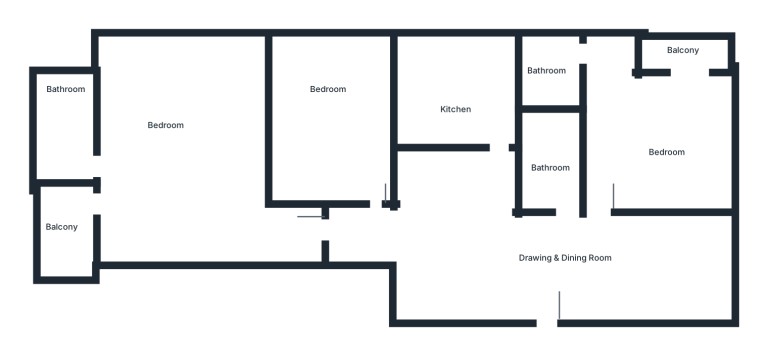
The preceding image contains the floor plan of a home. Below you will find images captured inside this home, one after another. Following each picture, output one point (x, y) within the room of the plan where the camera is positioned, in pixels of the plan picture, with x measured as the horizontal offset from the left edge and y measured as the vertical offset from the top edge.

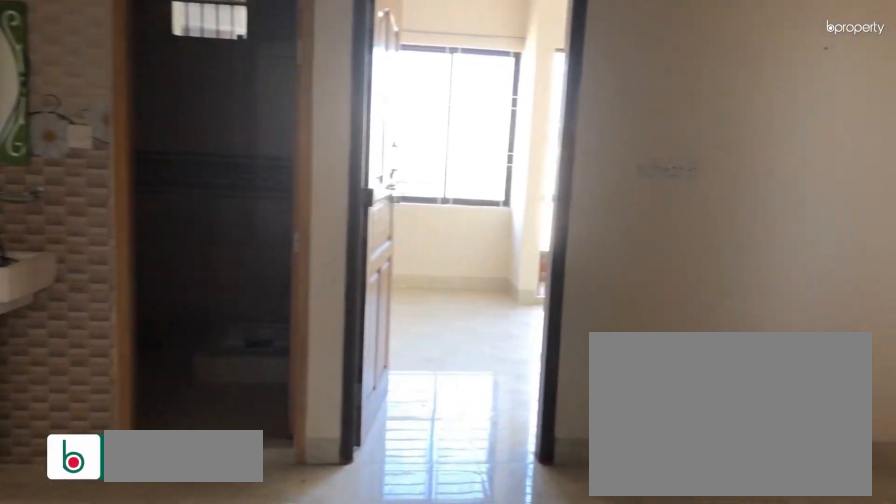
(545, 262)
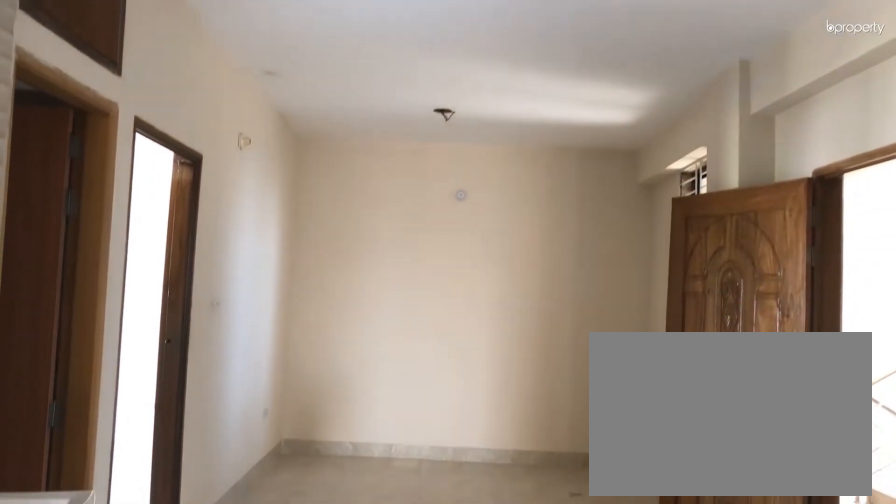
(545, 262)
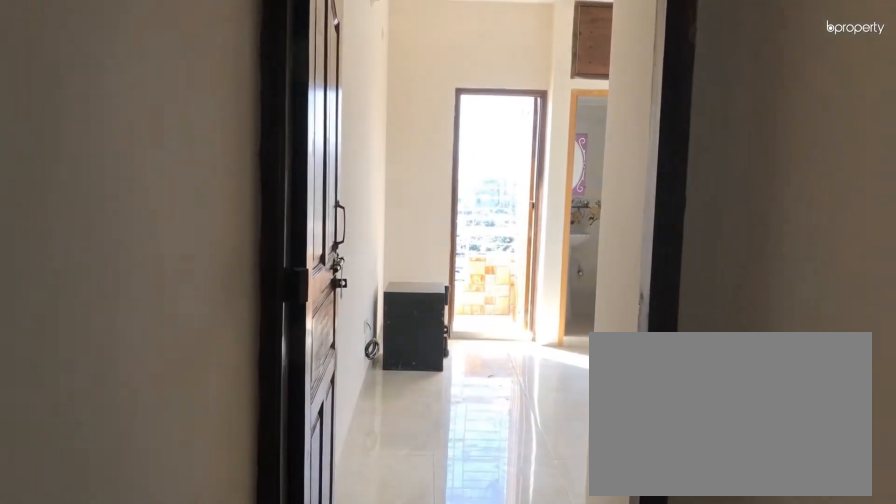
(367, 236)
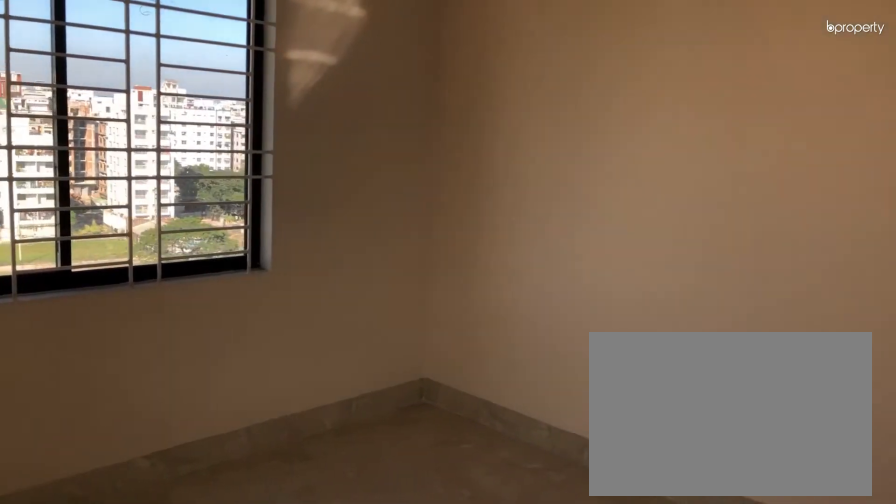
(179, 159)
